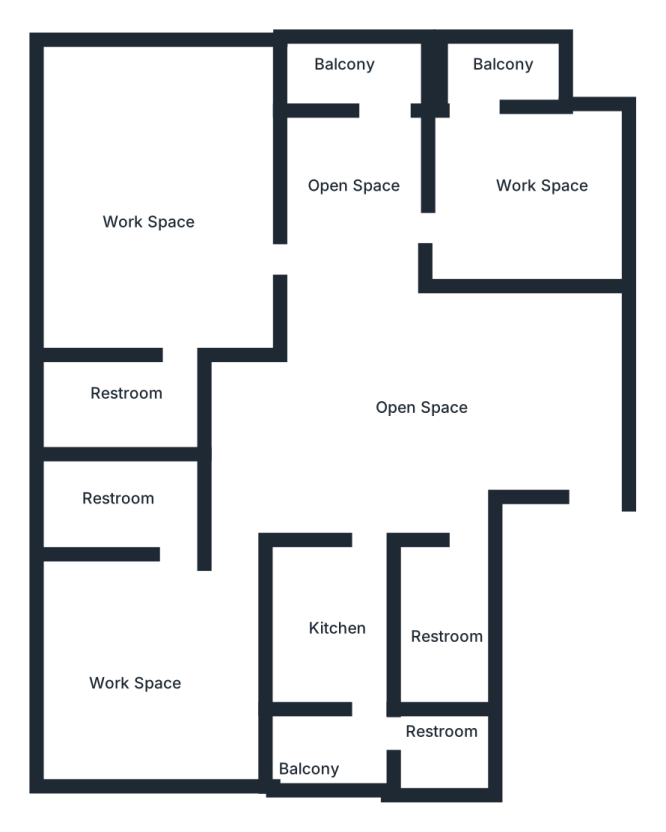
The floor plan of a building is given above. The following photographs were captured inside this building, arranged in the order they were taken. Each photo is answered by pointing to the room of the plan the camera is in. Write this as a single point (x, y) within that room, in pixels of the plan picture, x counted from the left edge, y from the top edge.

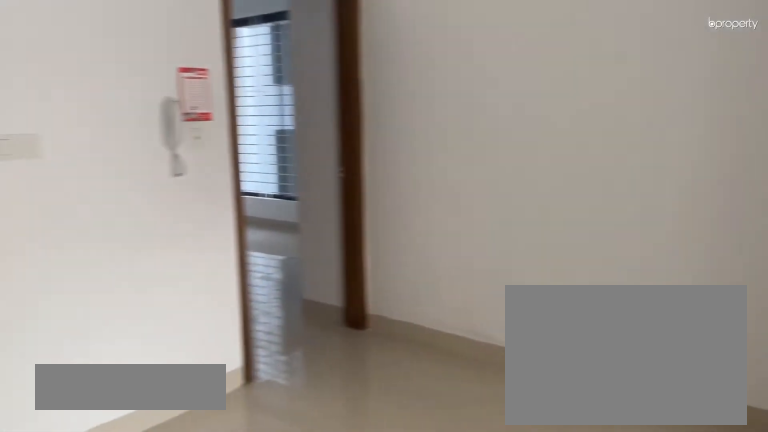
(396, 394)
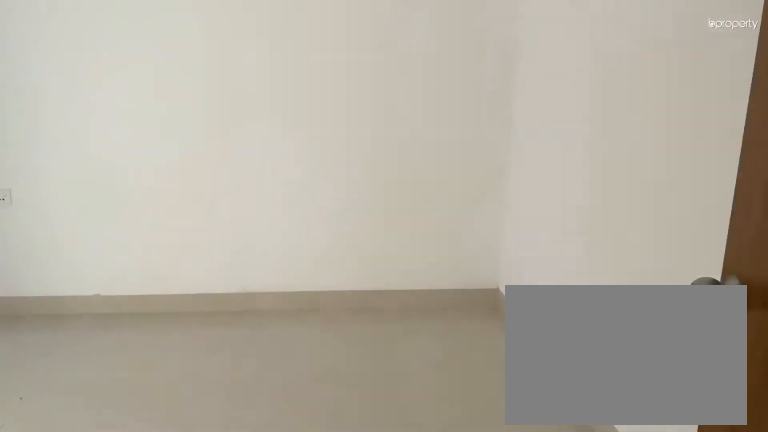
(525, 189)
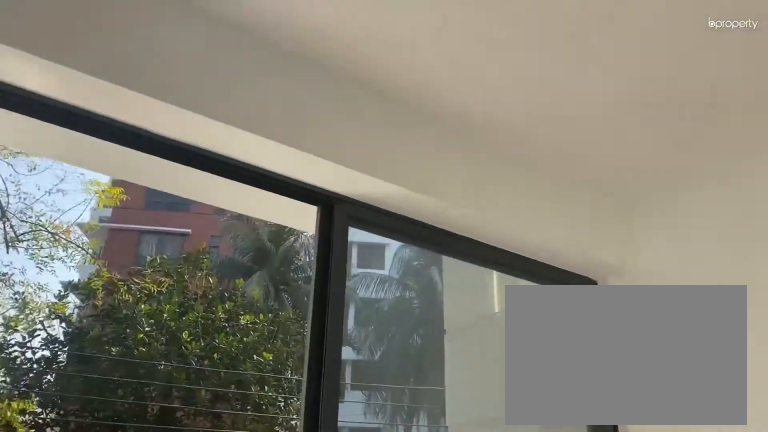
(525, 189)
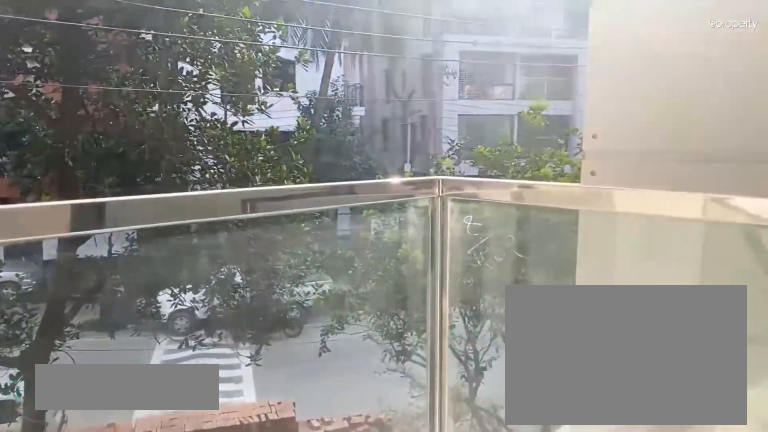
(493, 63)
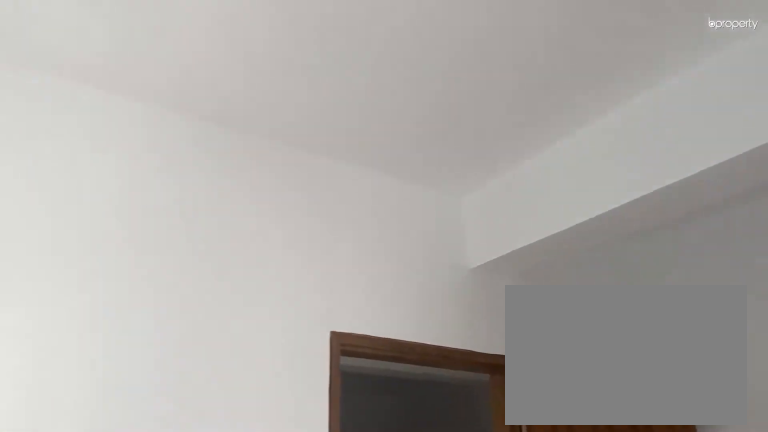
(163, 186)
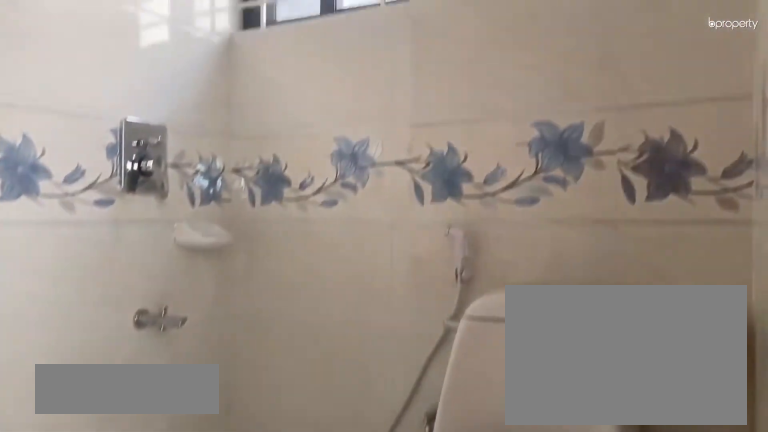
(133, 402)
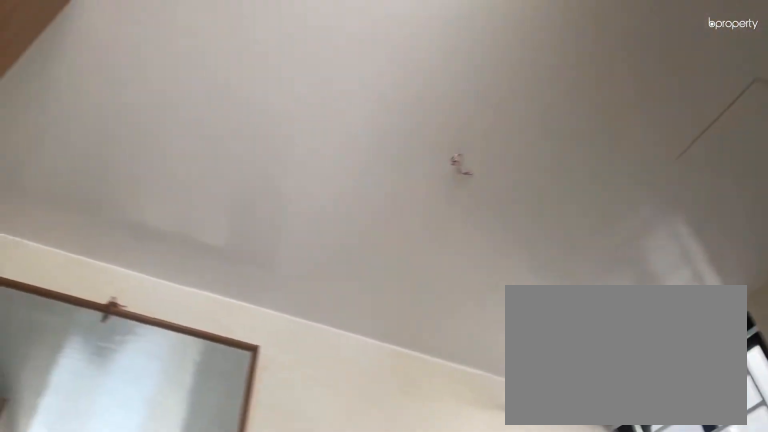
(133, 402)
